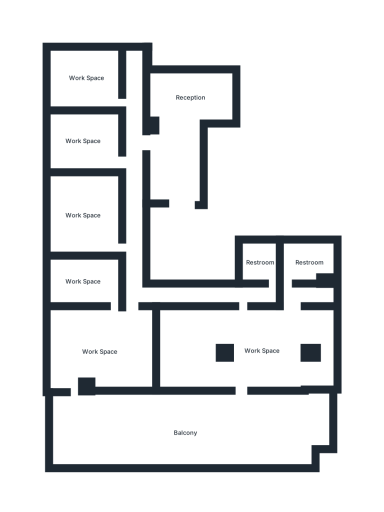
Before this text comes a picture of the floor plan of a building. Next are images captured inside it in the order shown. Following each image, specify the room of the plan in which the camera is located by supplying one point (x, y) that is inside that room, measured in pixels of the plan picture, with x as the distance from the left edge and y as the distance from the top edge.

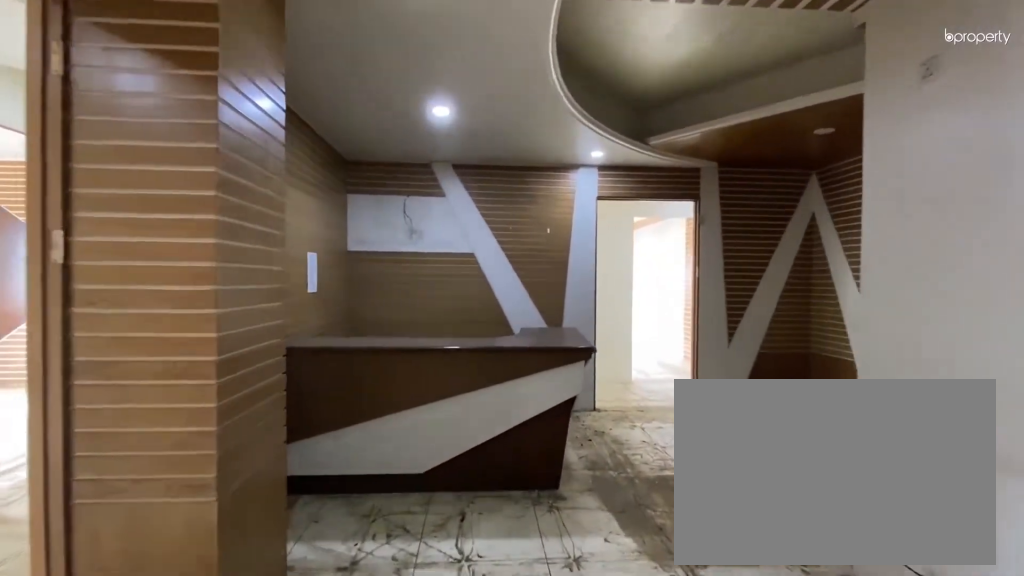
(179, 102)
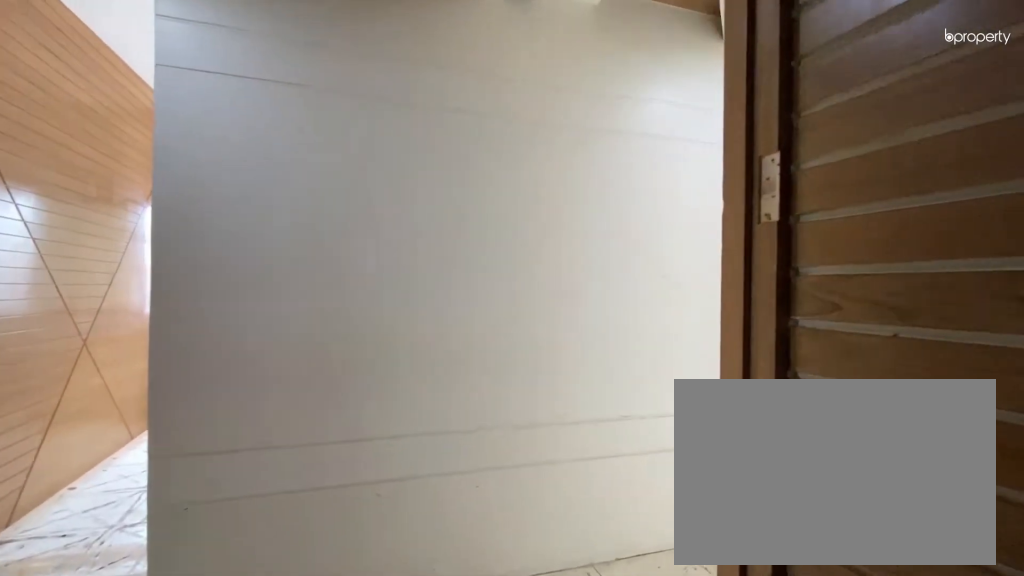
(134, 125)
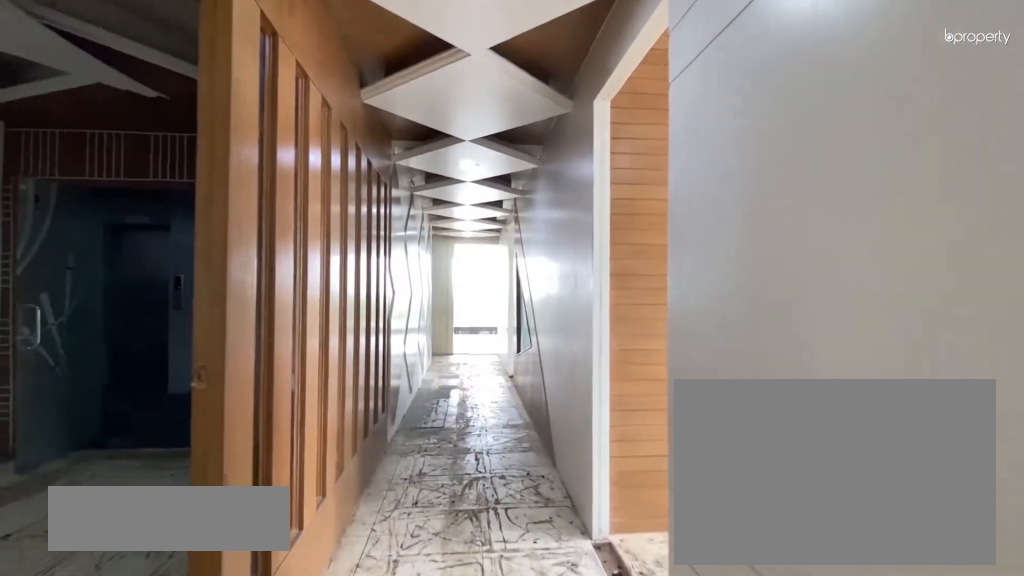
(134, 252)
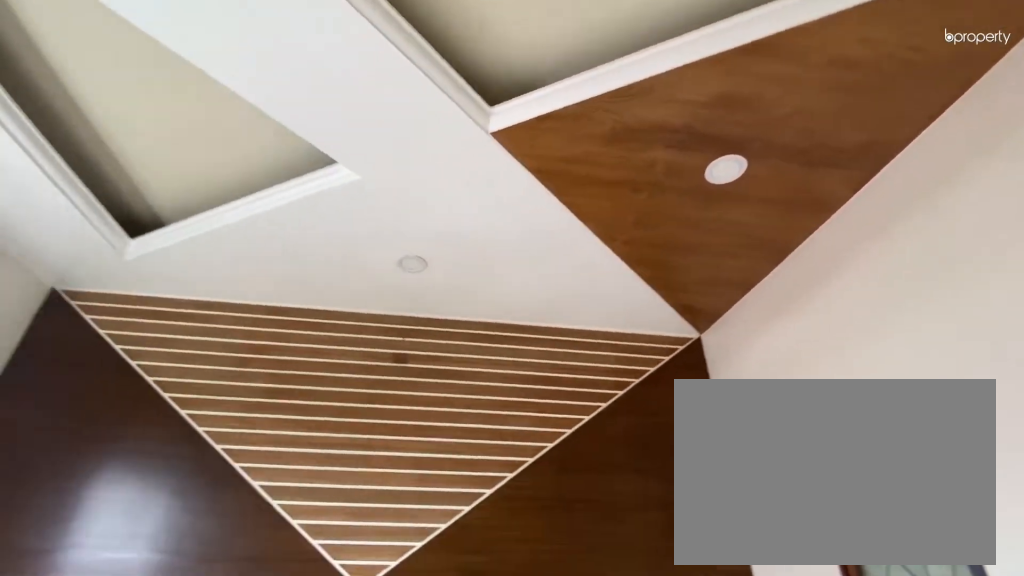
(85, 78)
